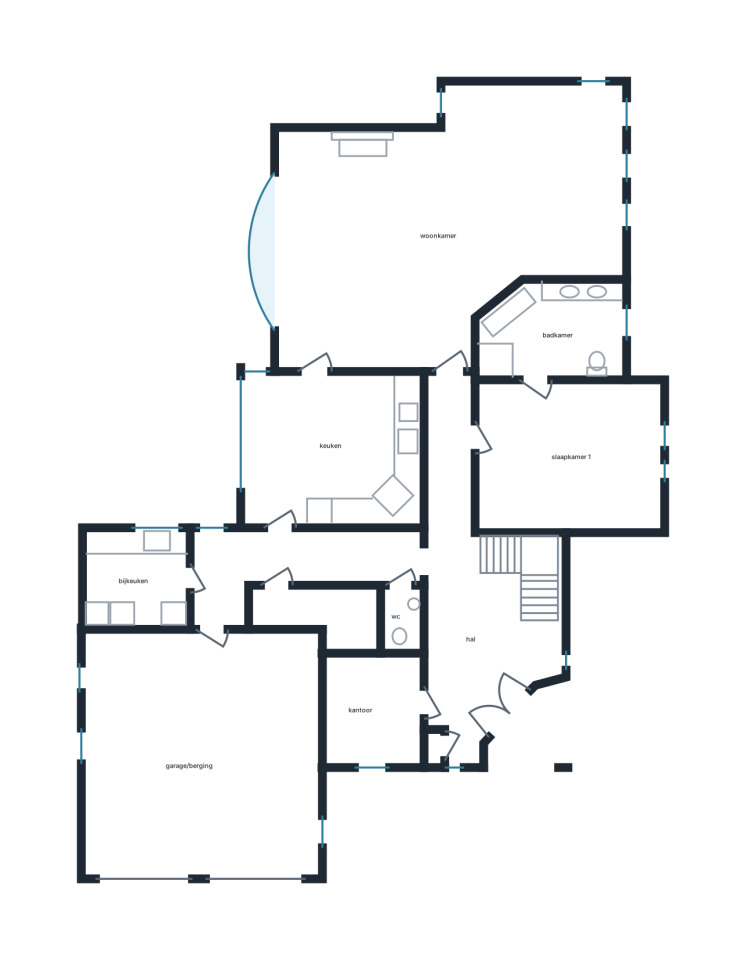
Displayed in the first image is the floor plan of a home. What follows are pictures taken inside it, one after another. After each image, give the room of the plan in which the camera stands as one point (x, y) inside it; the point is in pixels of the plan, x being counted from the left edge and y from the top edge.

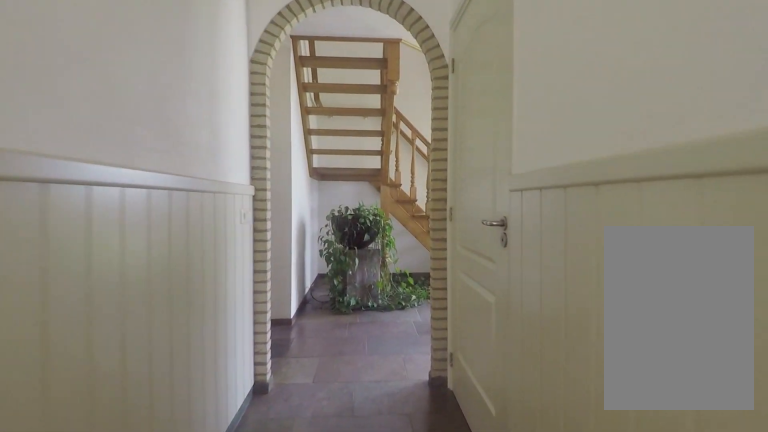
(289, 565)
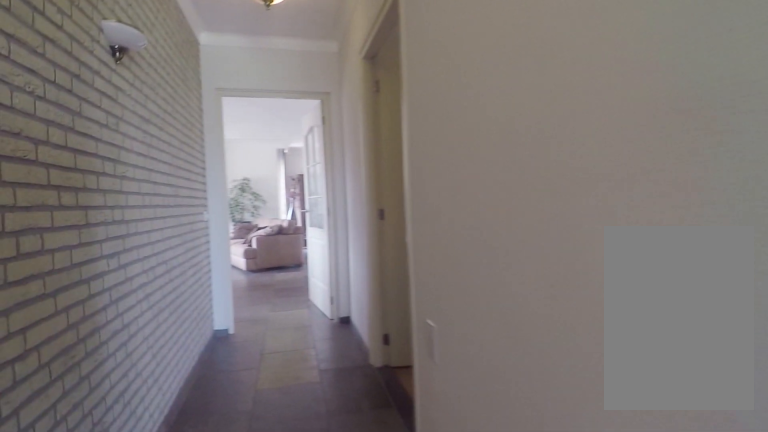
(470, 594)
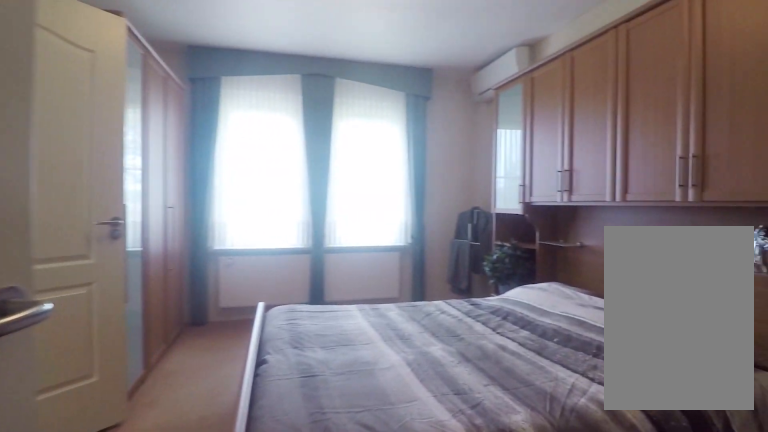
(567, 456)
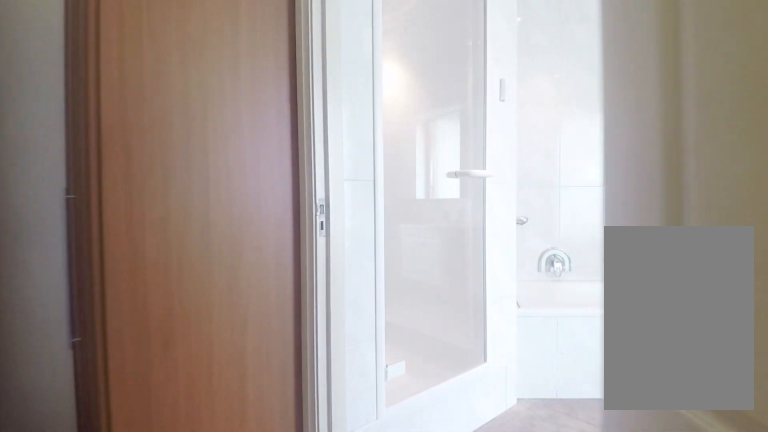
(567, 456)
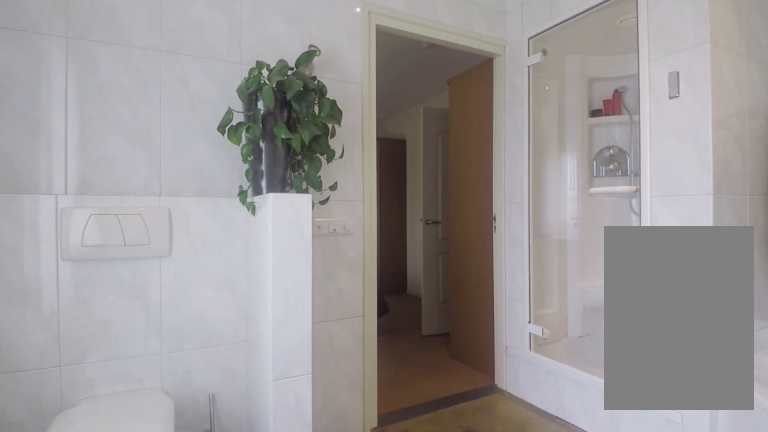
(553, 331)
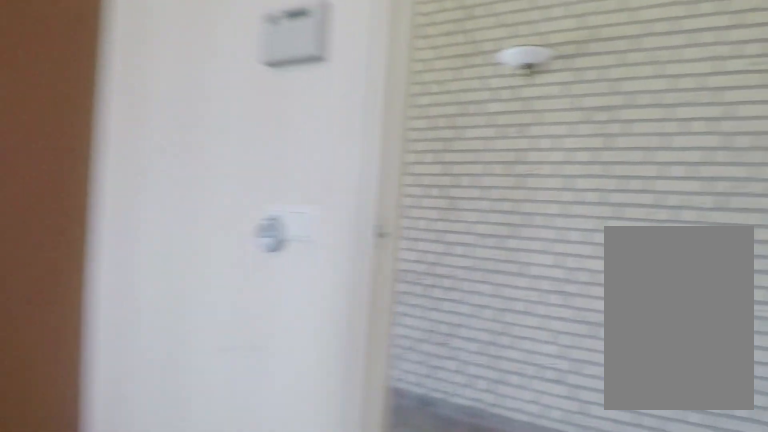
(566, 455)
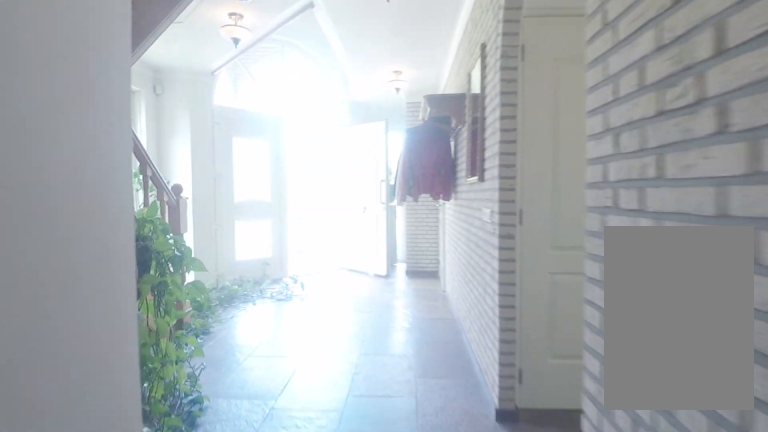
(470, 594)
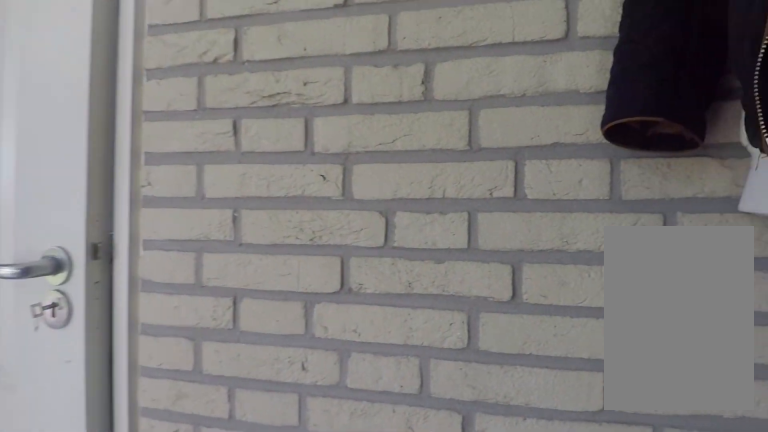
(470, 594)
